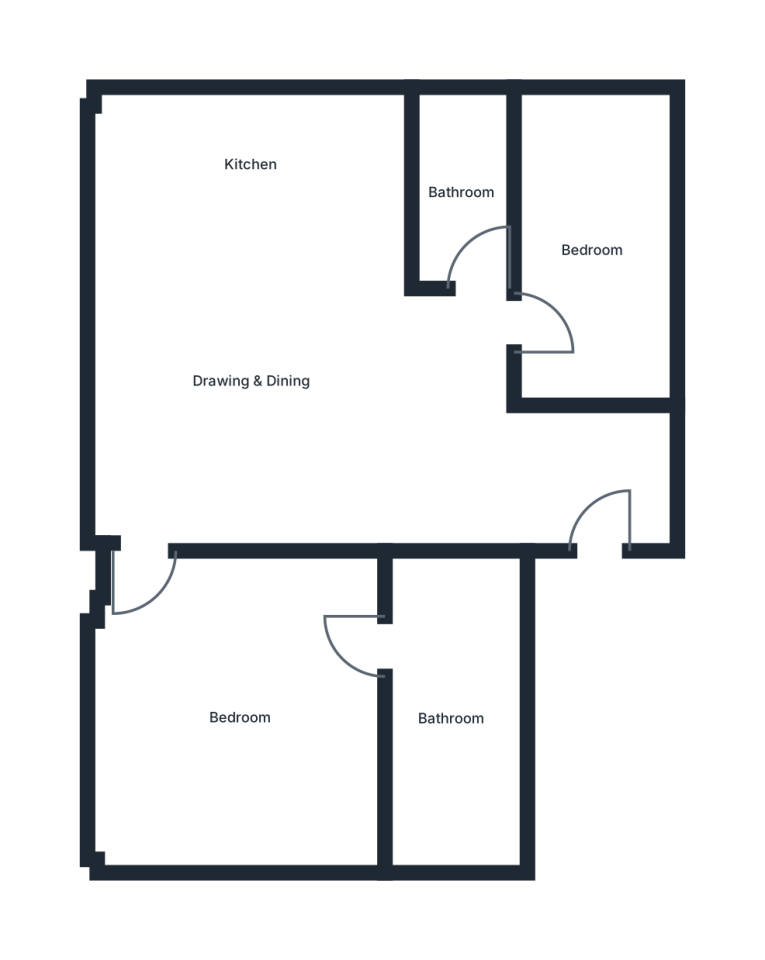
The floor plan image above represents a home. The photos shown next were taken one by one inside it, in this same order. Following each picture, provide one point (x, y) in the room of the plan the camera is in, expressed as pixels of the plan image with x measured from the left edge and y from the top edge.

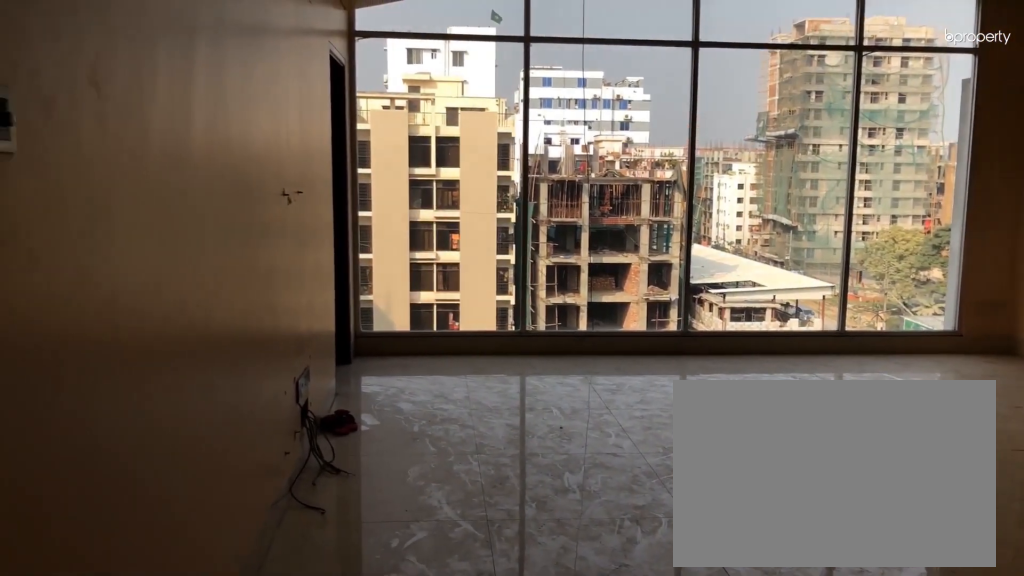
(514, 485)
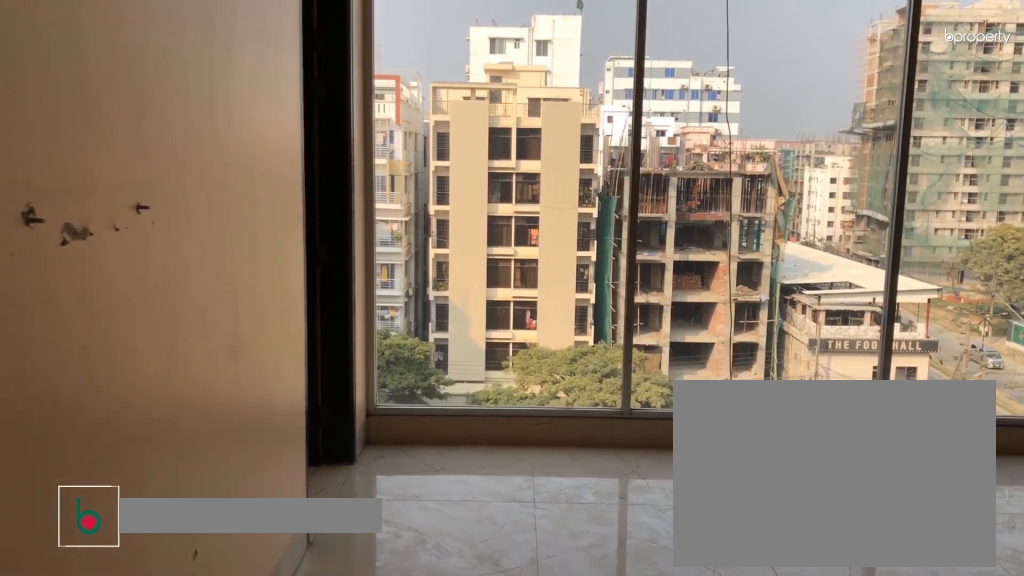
(251, 385)
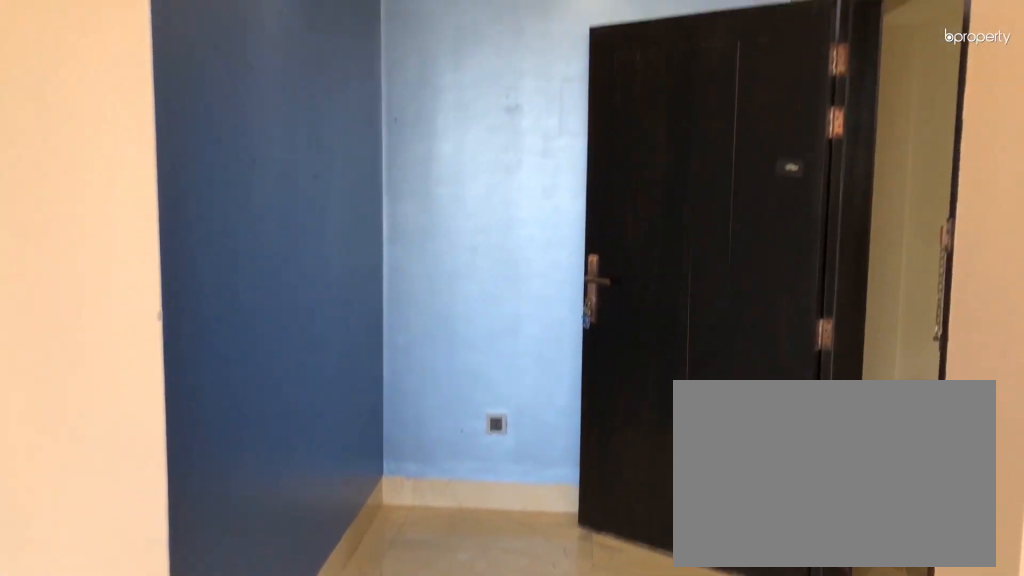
(251, 385)
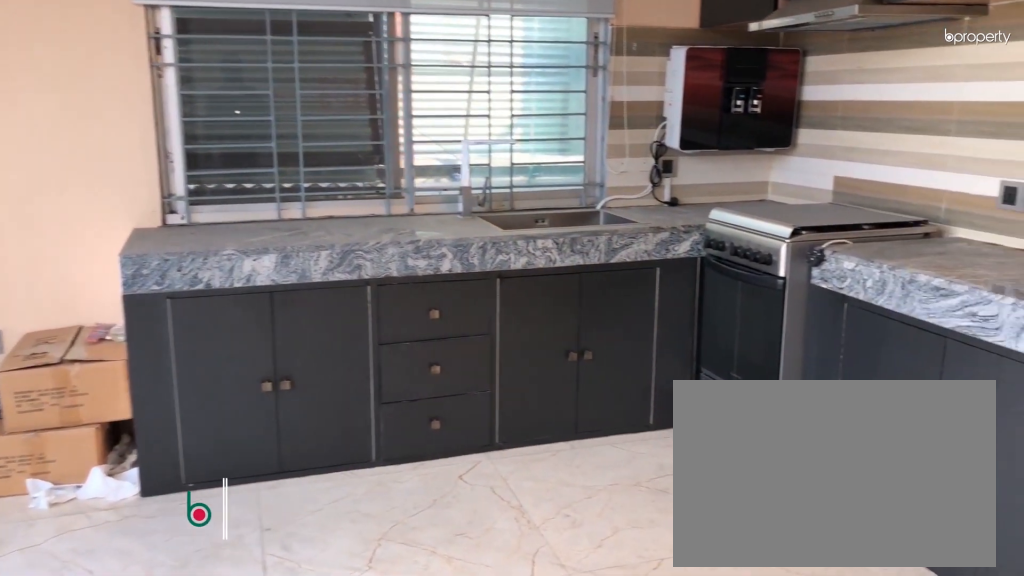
(252, 161)
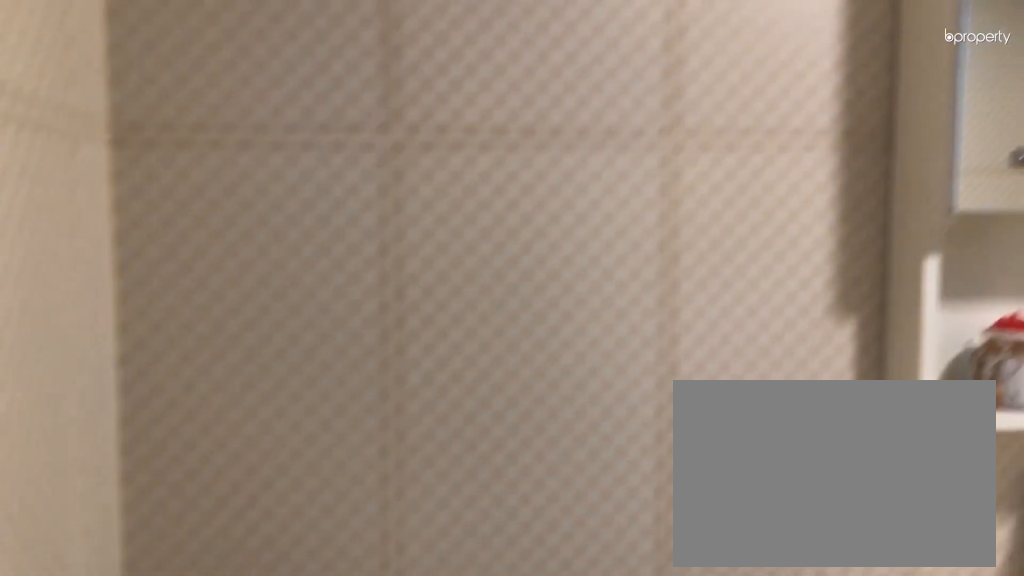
(463, 192)
